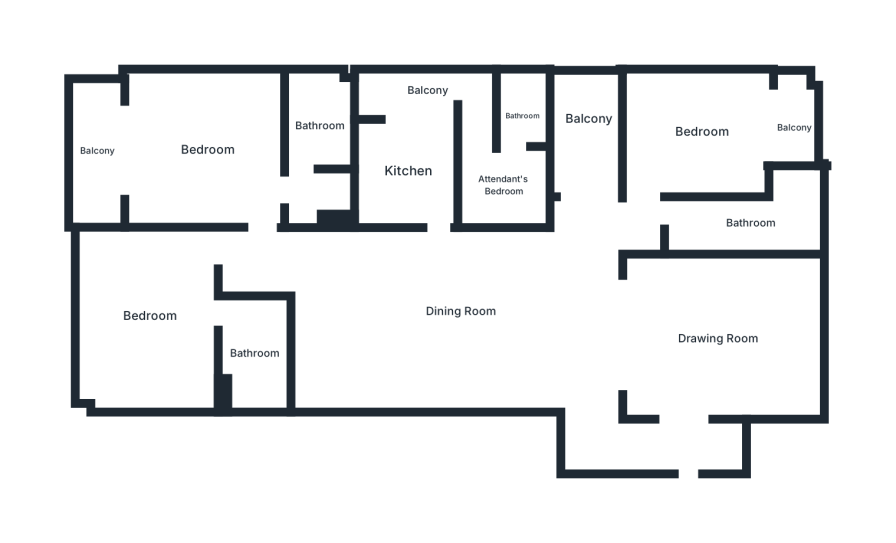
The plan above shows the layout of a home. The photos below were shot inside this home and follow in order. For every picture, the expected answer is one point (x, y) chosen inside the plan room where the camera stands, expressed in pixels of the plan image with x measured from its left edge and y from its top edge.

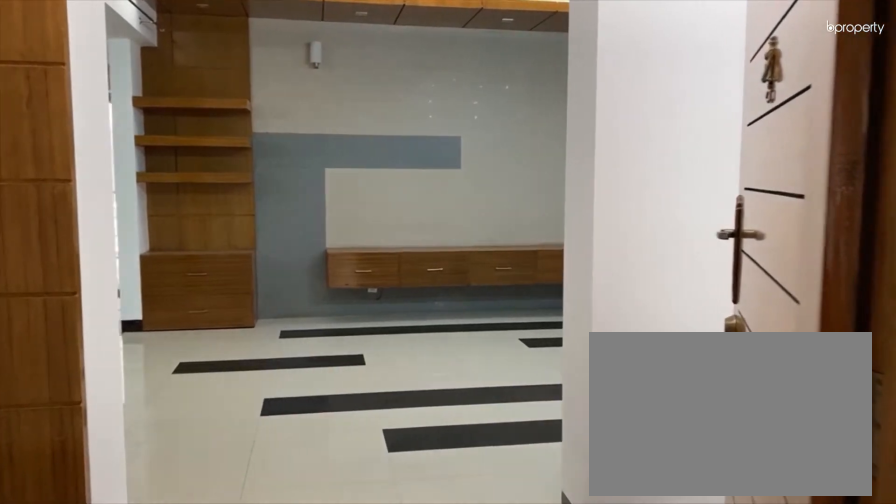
(689, 455)
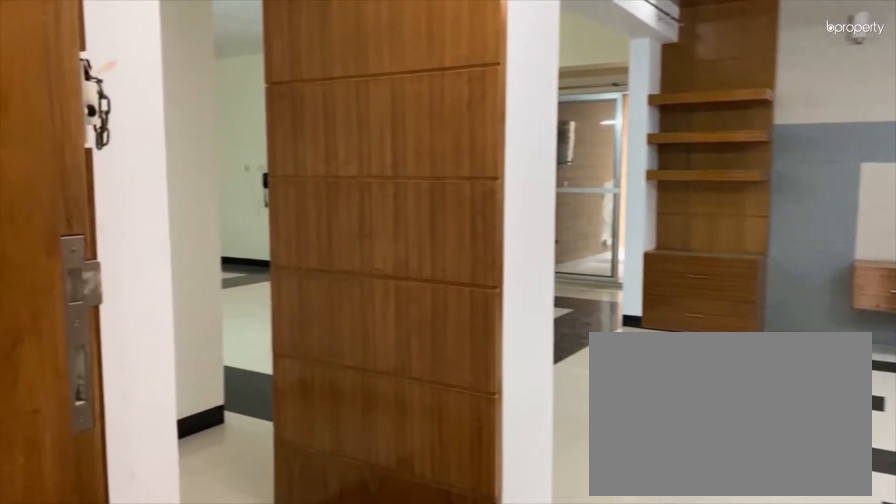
(689, 455)
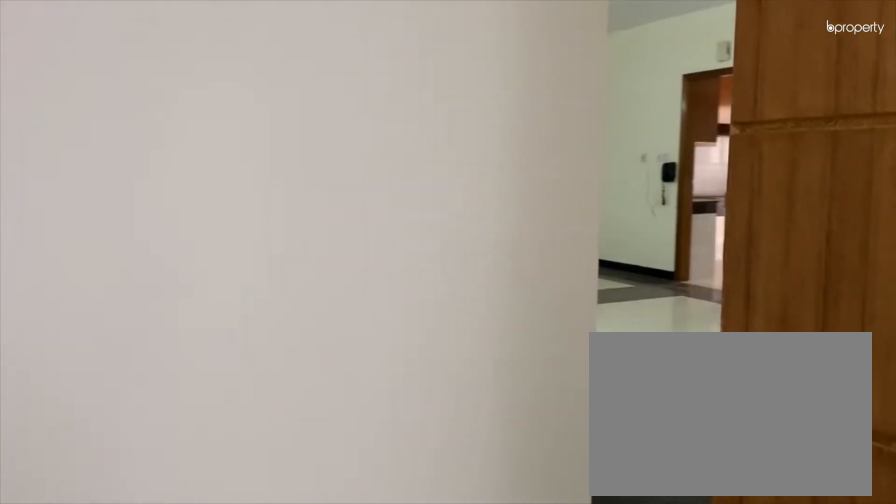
(592, 373)
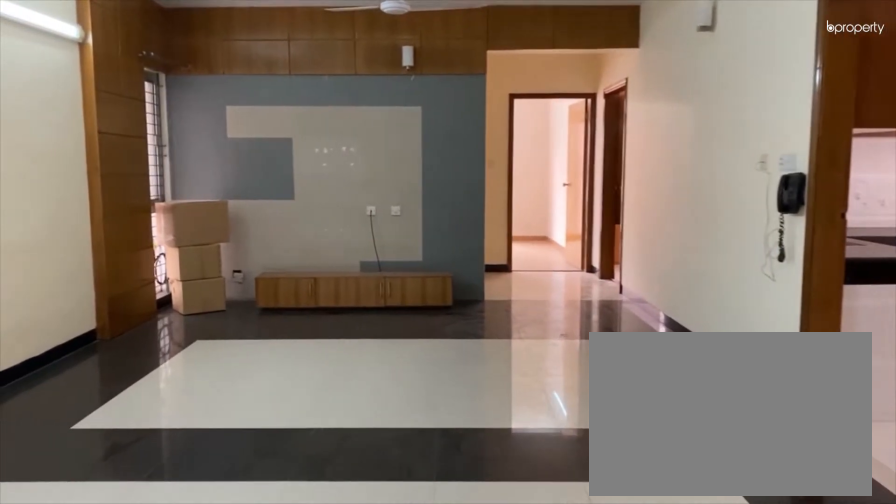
(457, 312)
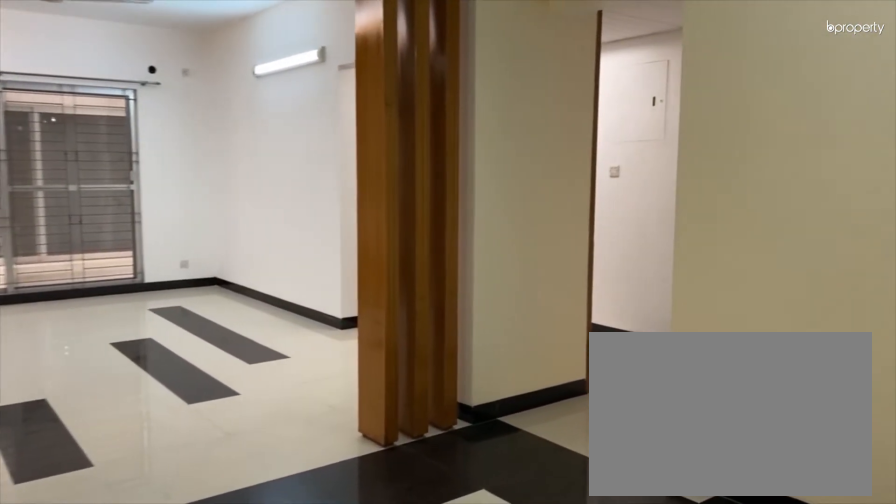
(457, 311)
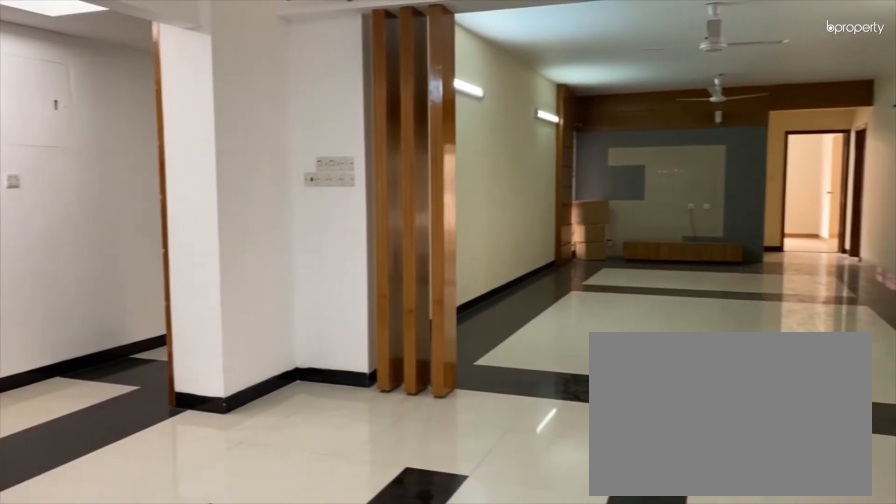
(730, 336)
